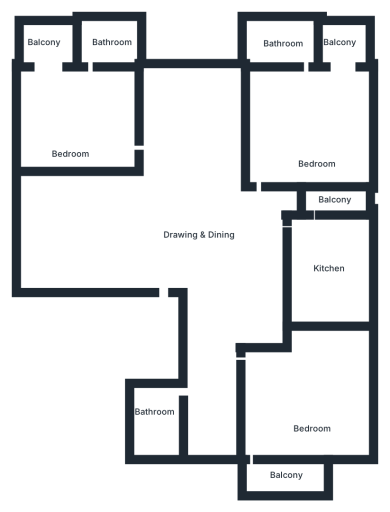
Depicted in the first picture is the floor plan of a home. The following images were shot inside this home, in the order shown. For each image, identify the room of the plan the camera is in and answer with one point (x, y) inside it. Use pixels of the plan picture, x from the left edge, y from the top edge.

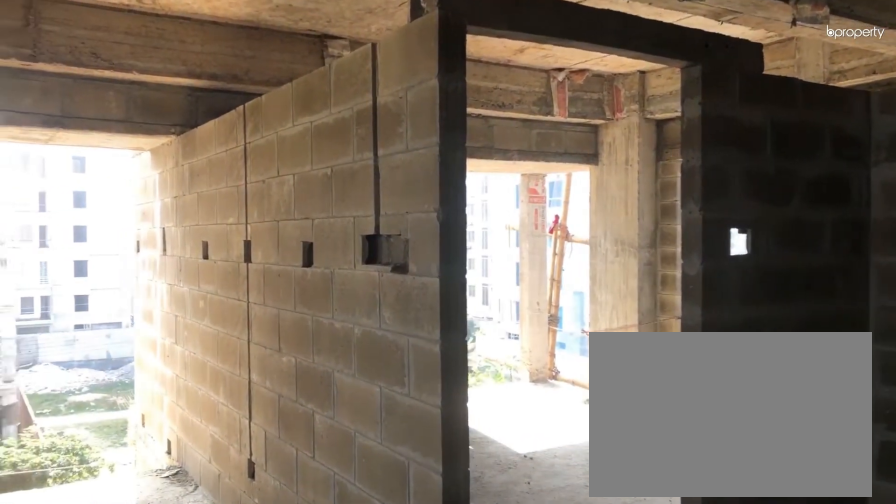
(199, 206)
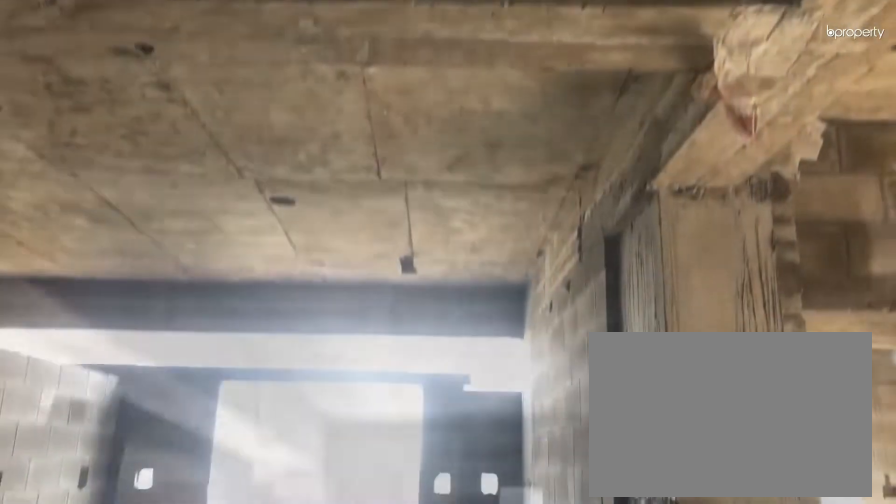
(200, 205)
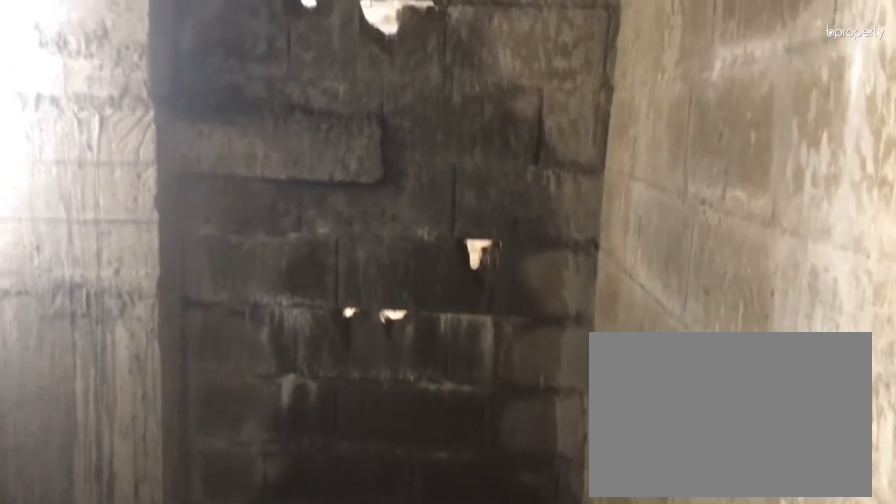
(156, 426)
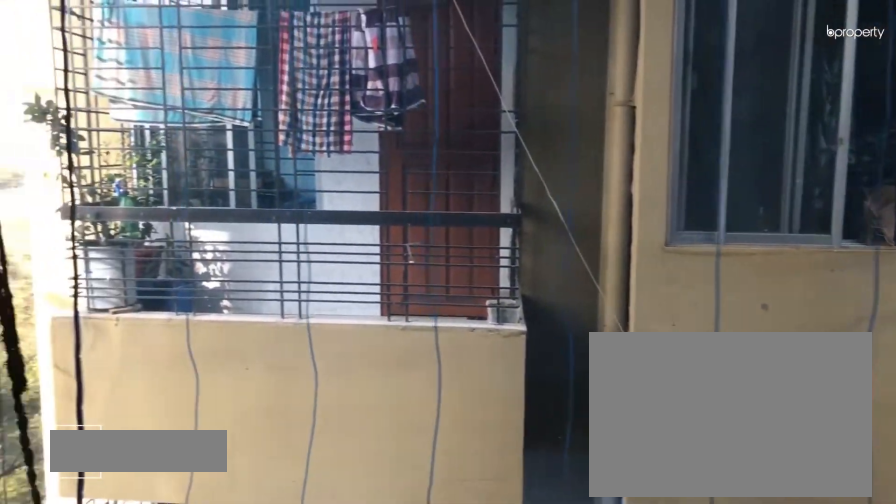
(285, 478)
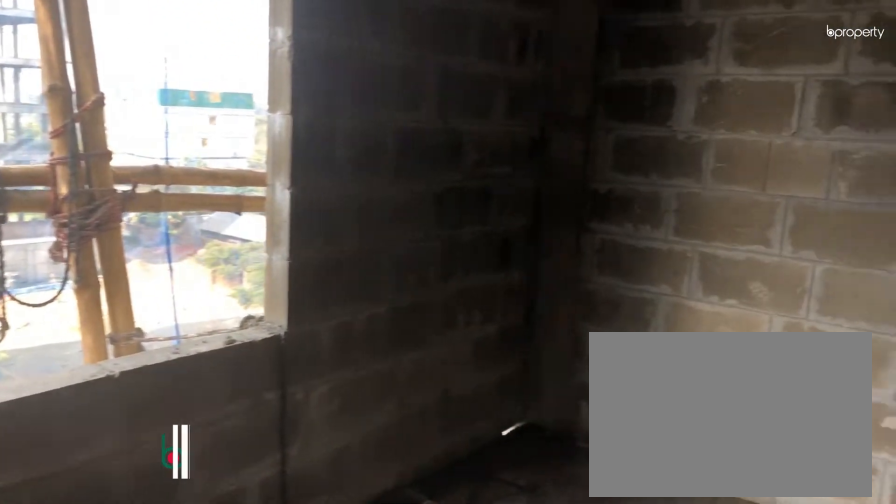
(341, 279)
